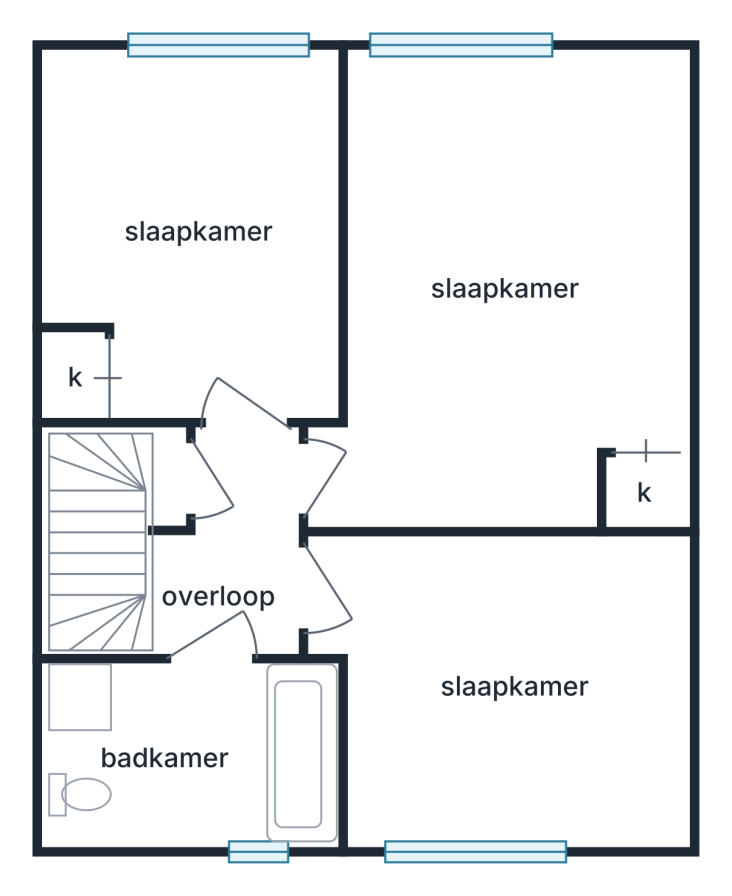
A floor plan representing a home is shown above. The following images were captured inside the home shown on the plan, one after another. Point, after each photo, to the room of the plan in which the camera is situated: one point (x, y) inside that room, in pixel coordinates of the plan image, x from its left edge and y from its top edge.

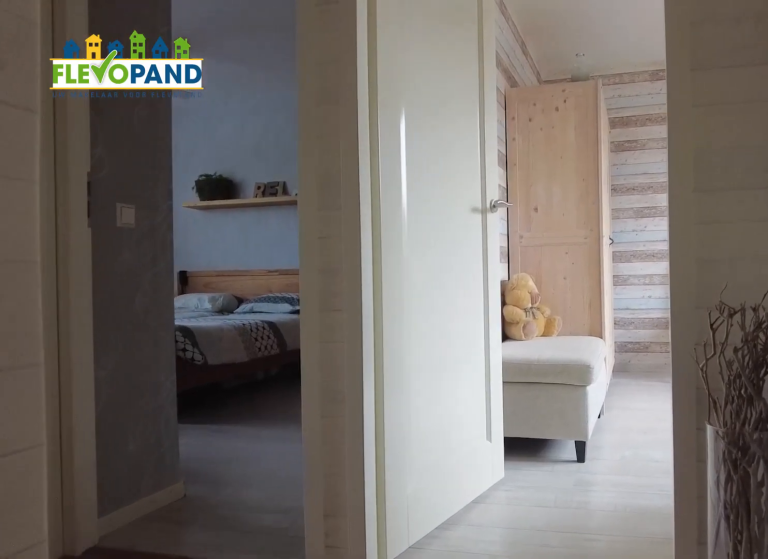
(233, 556)
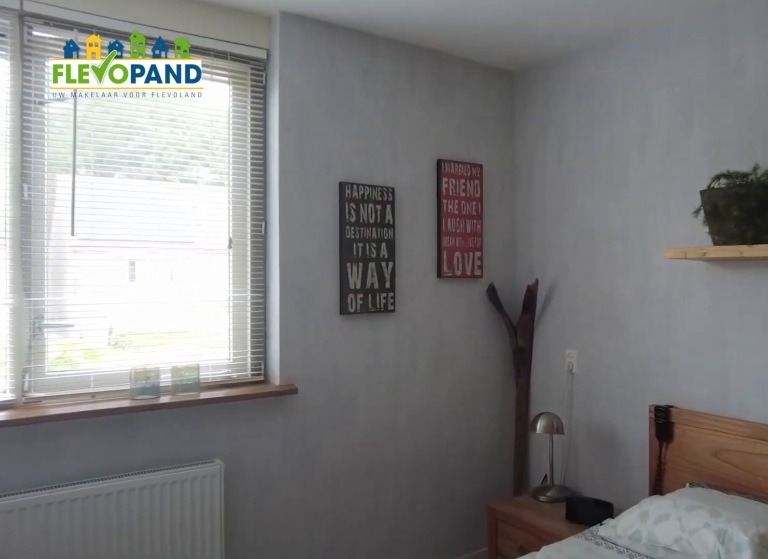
(486, 514)
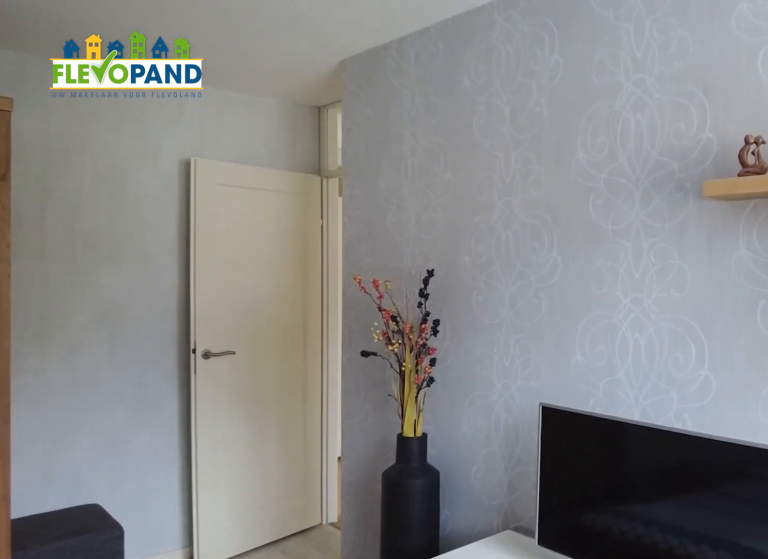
(486, 514)
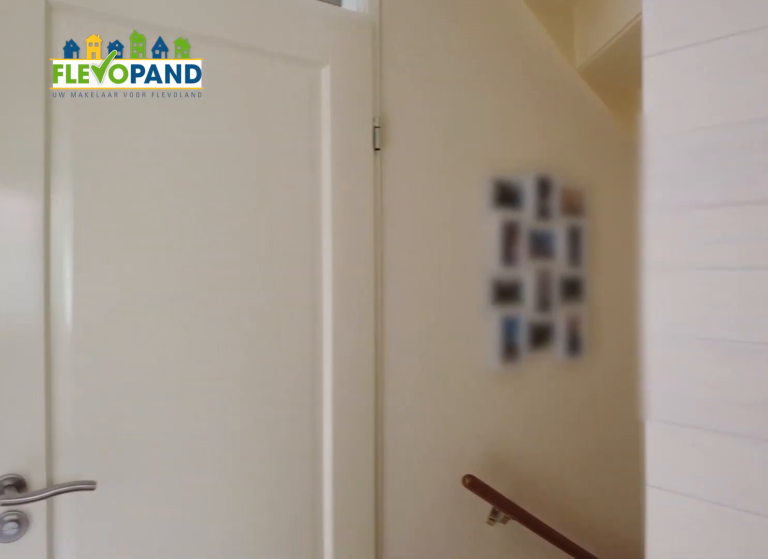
(235, 552)
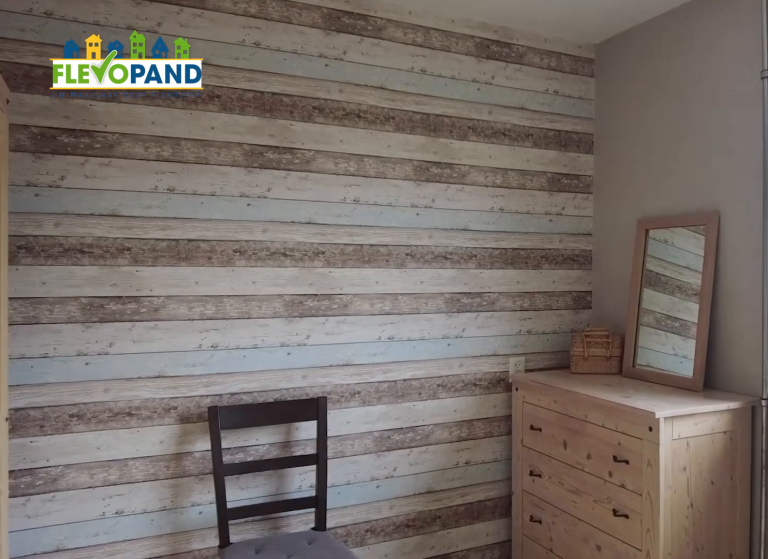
(507, 685)
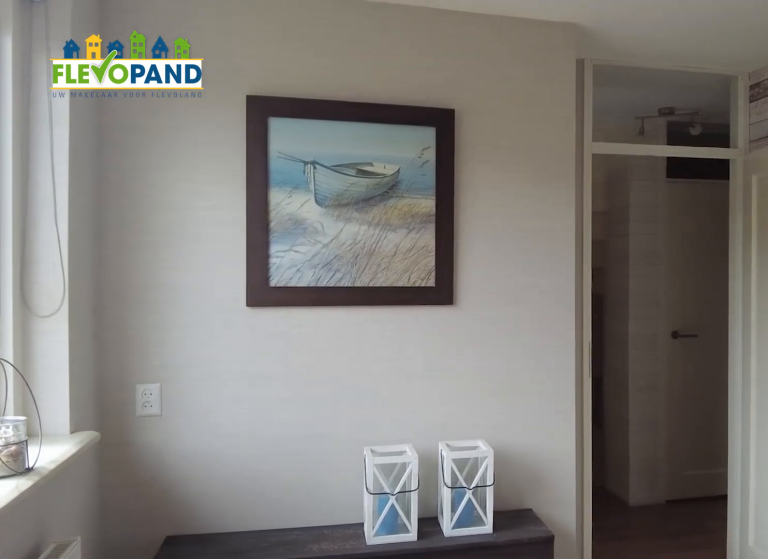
(507, 685)
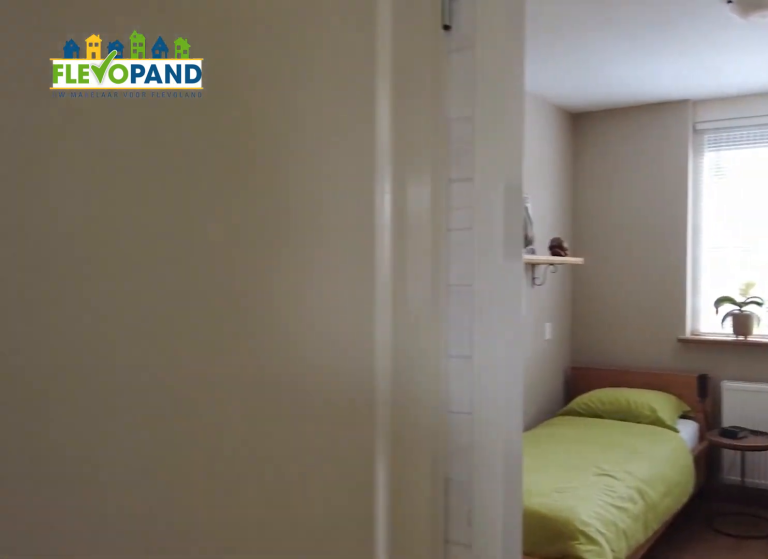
(234, 554)
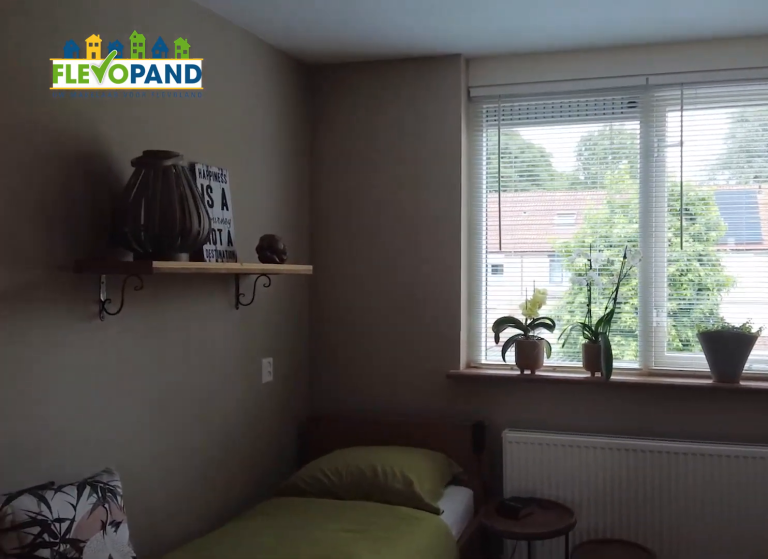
(190, 161)
